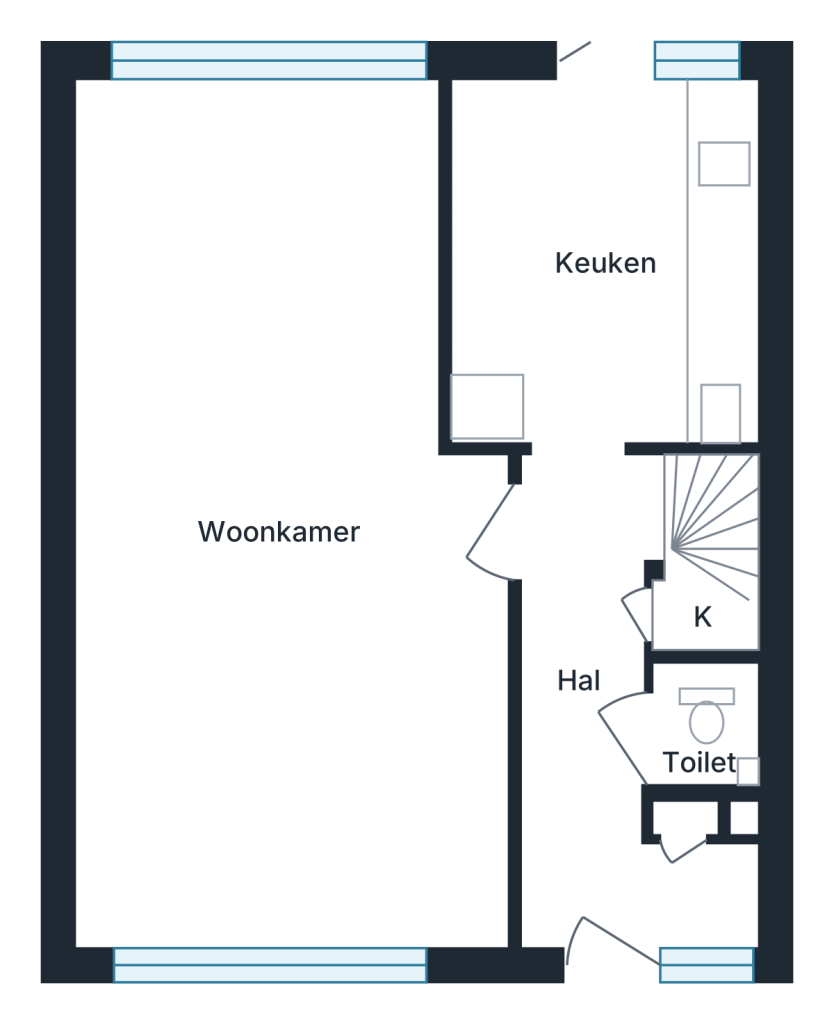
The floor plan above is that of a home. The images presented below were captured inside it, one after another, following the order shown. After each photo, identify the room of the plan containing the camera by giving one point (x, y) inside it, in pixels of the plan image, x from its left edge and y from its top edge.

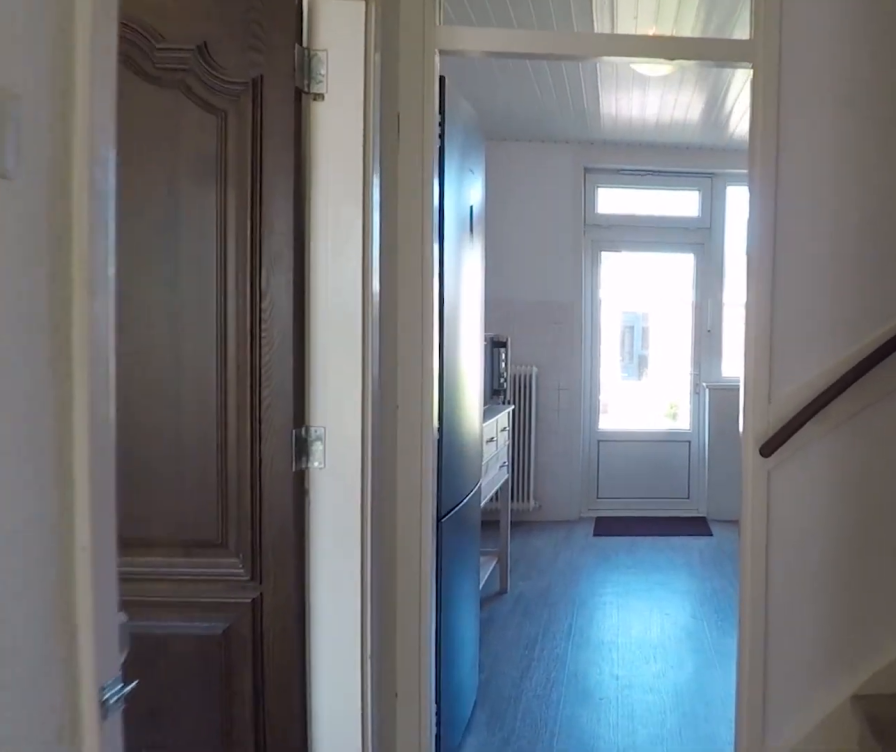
(601, 726)
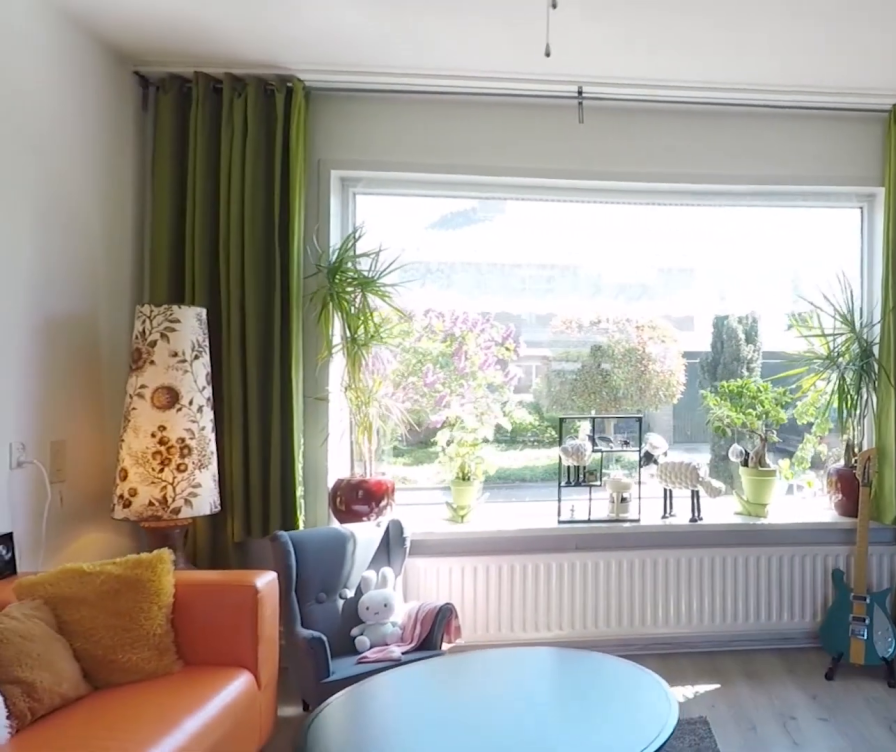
(294, 766)
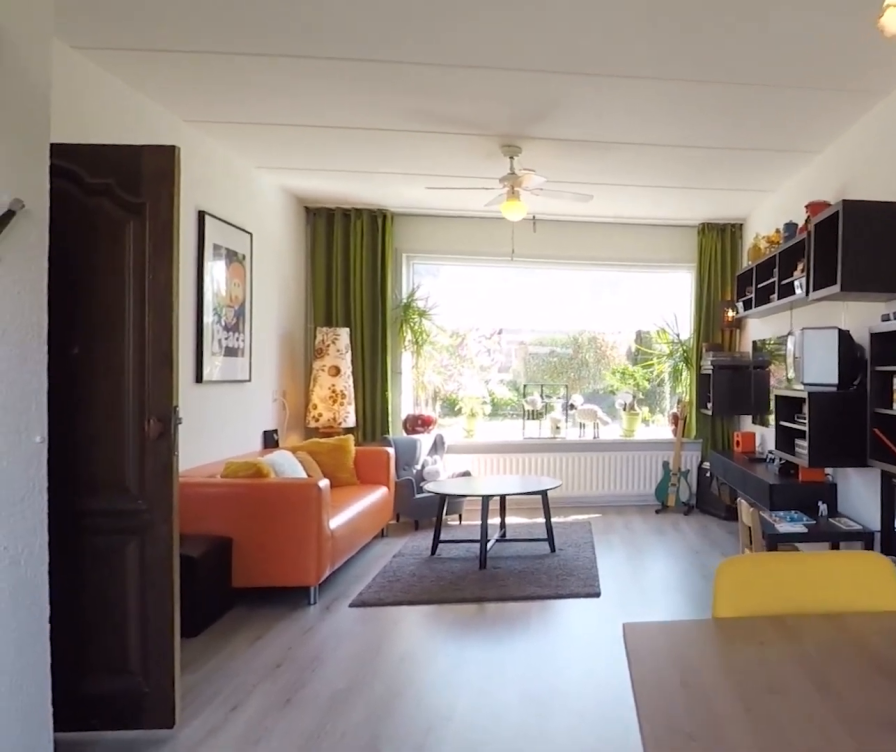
(294, 766)
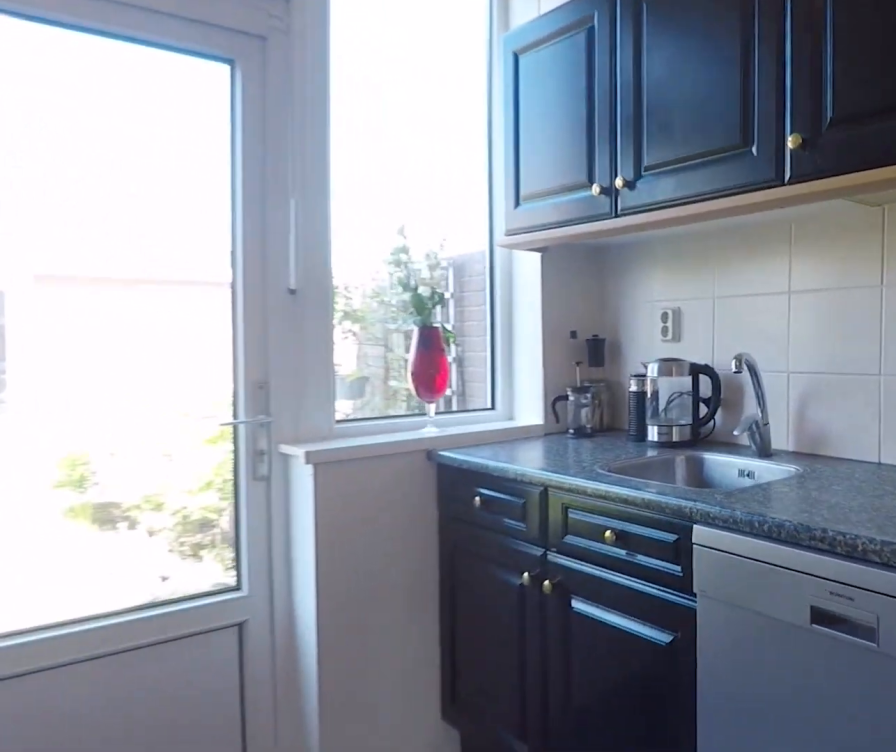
(604, 257)
